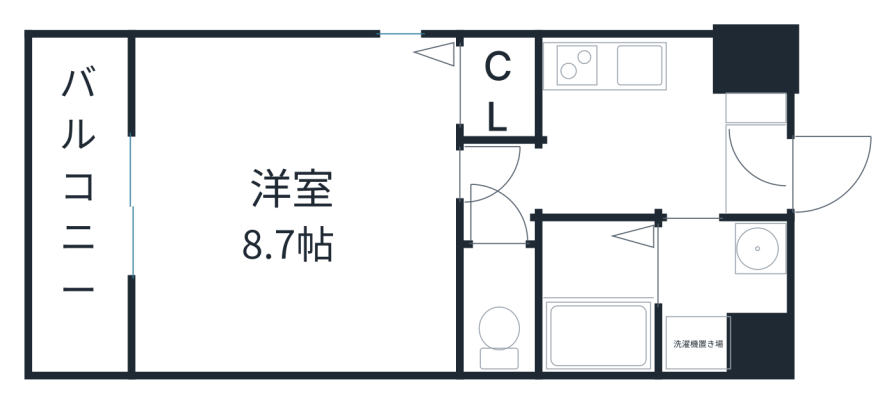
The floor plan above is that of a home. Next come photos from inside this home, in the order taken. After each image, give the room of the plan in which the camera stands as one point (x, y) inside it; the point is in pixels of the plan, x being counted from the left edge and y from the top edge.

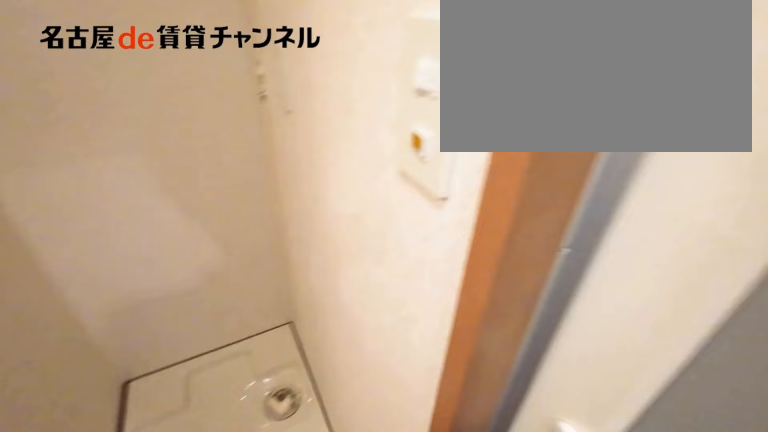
(724, 295)
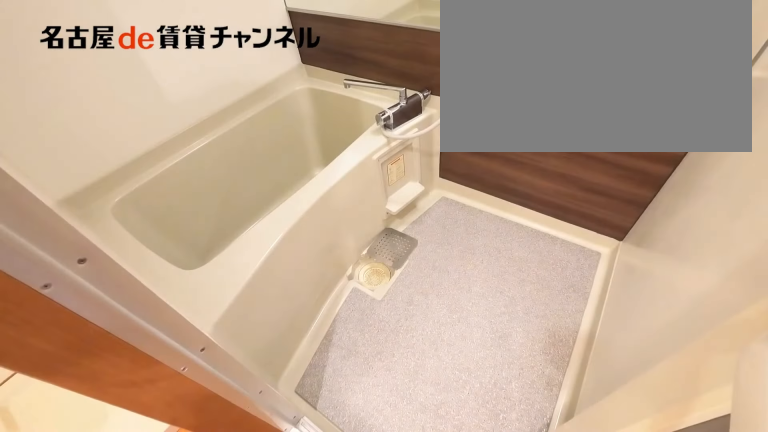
(593, 293)
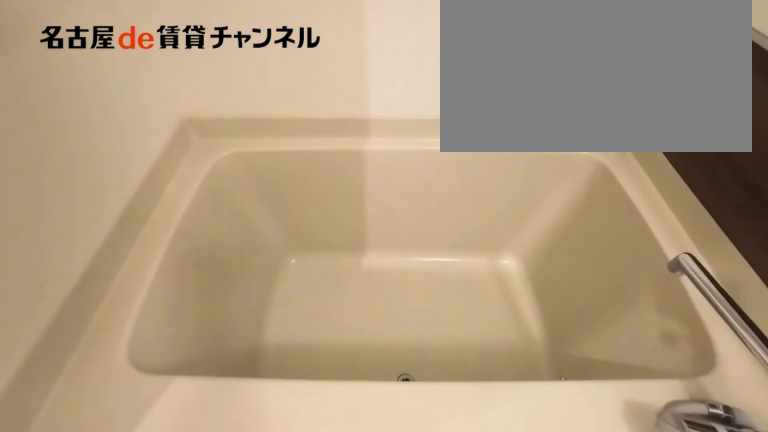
(593, 293)
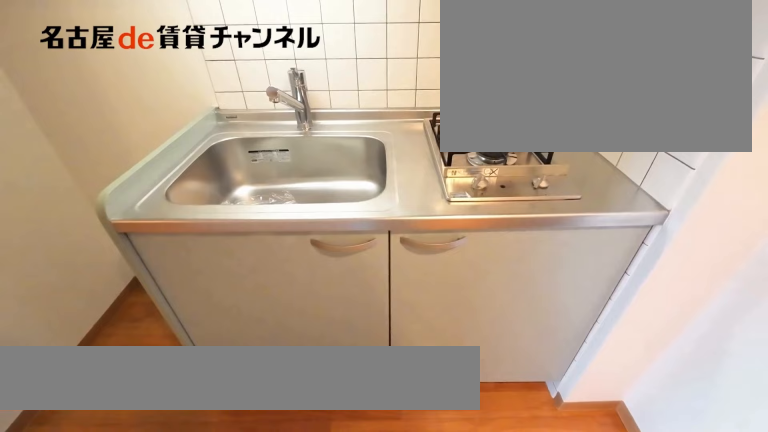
(625, 64)
